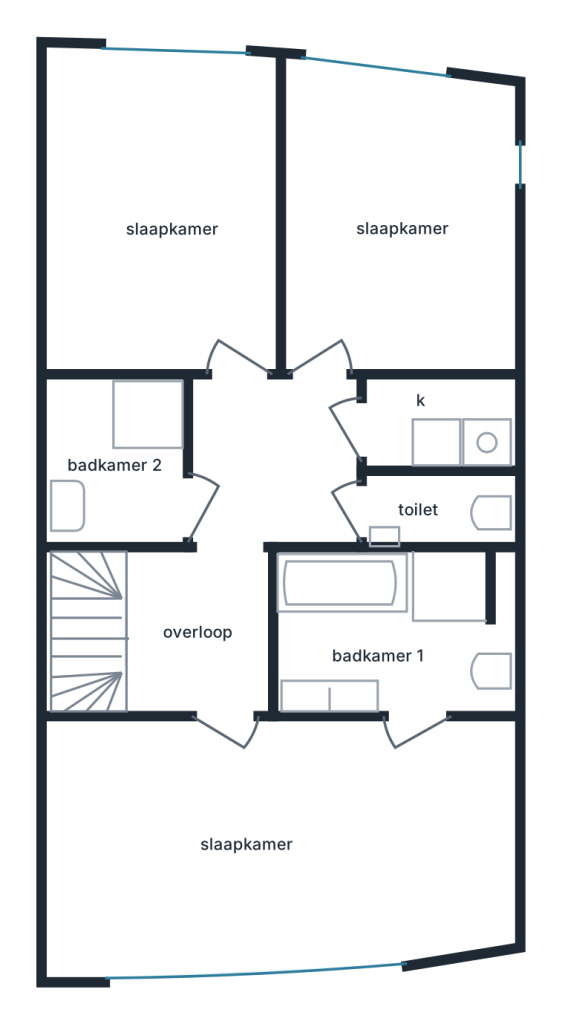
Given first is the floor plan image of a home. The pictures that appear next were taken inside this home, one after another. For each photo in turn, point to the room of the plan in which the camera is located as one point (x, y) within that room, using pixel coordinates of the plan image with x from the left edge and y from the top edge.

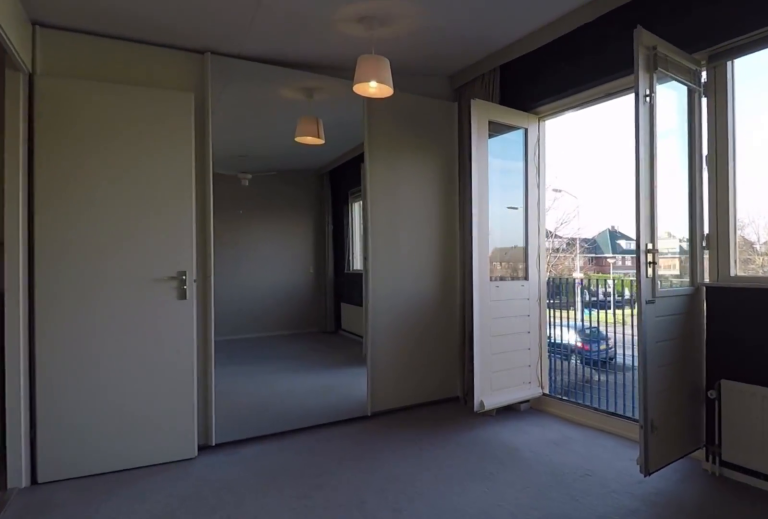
(277, 842)
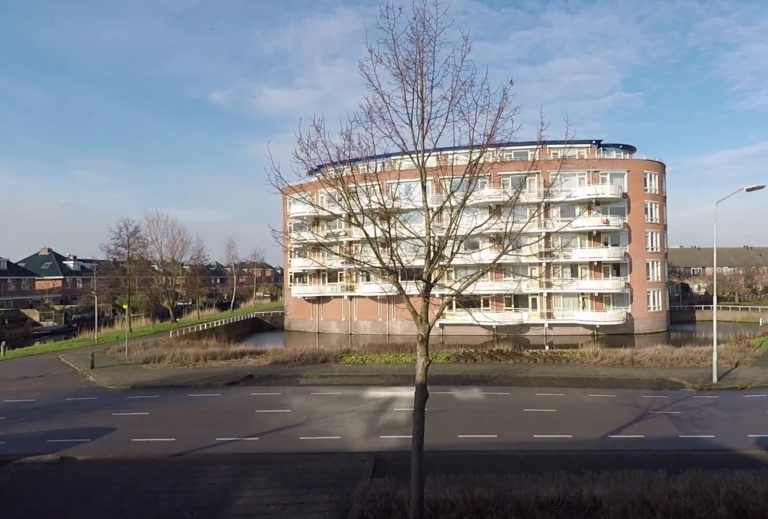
(277, 842)
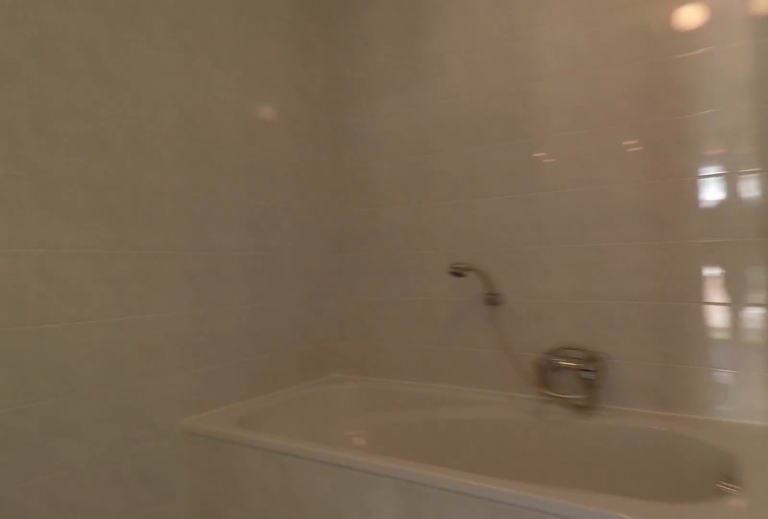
(383, 625)
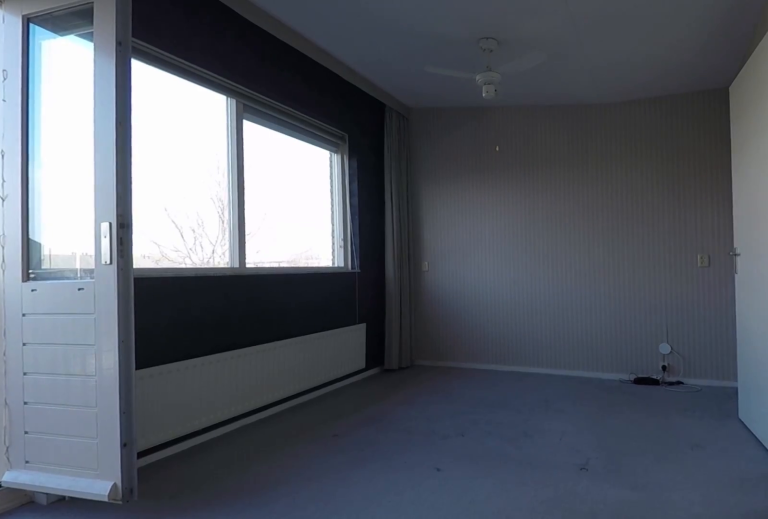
(277, 842)
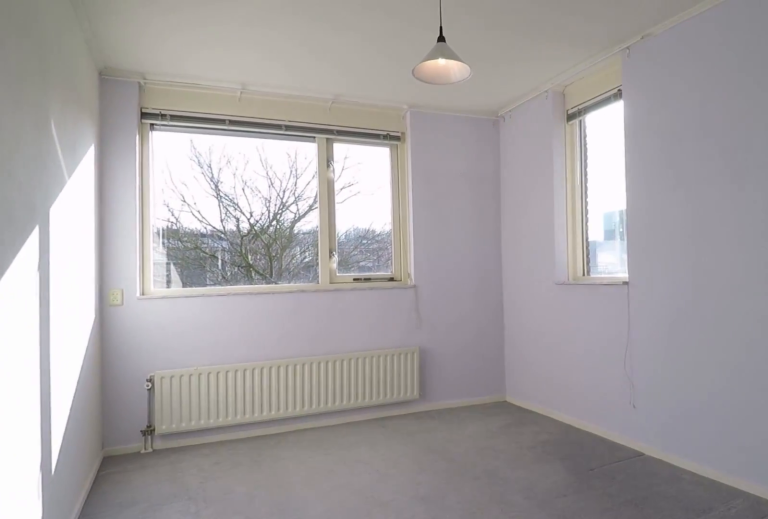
(395, 222)
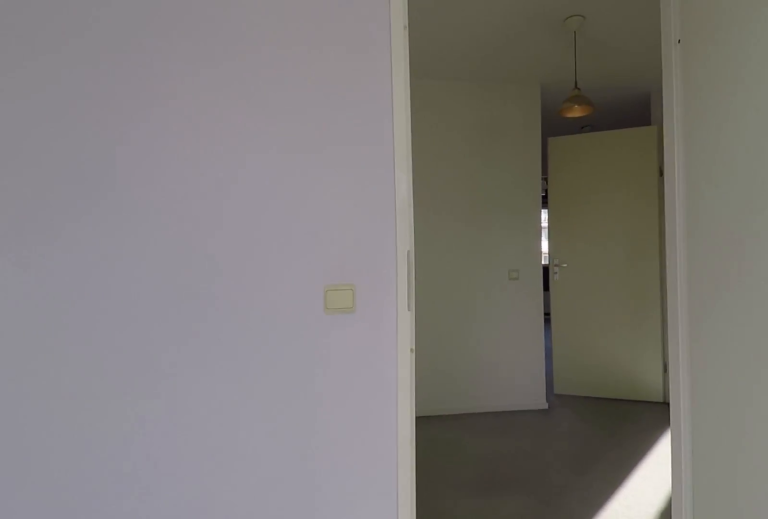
(395, 222)
